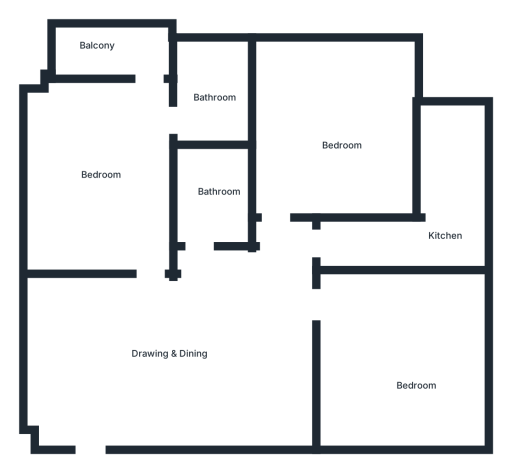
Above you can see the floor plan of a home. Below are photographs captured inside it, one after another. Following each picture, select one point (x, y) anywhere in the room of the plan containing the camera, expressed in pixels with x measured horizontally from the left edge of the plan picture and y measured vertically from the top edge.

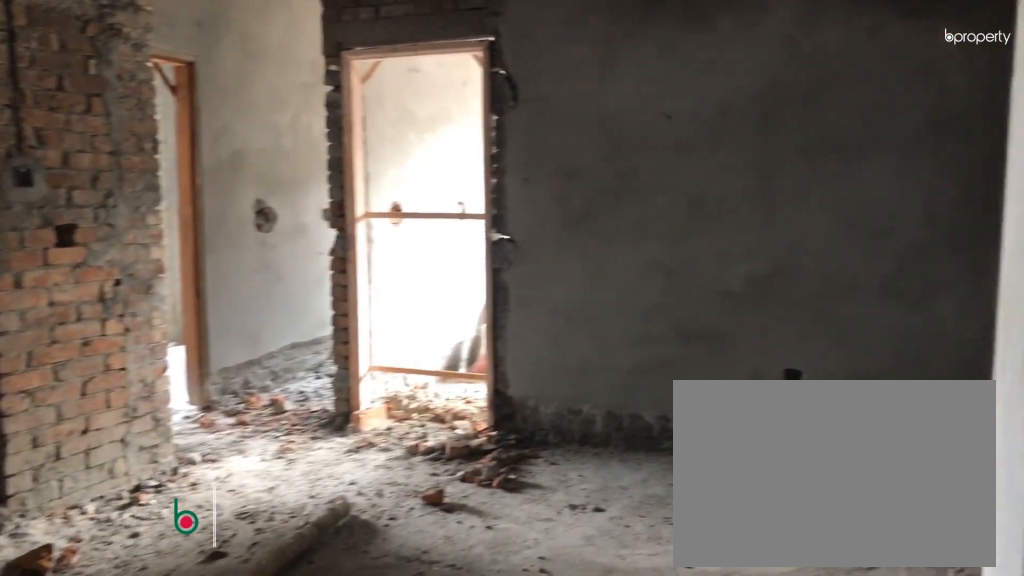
(176, 347)
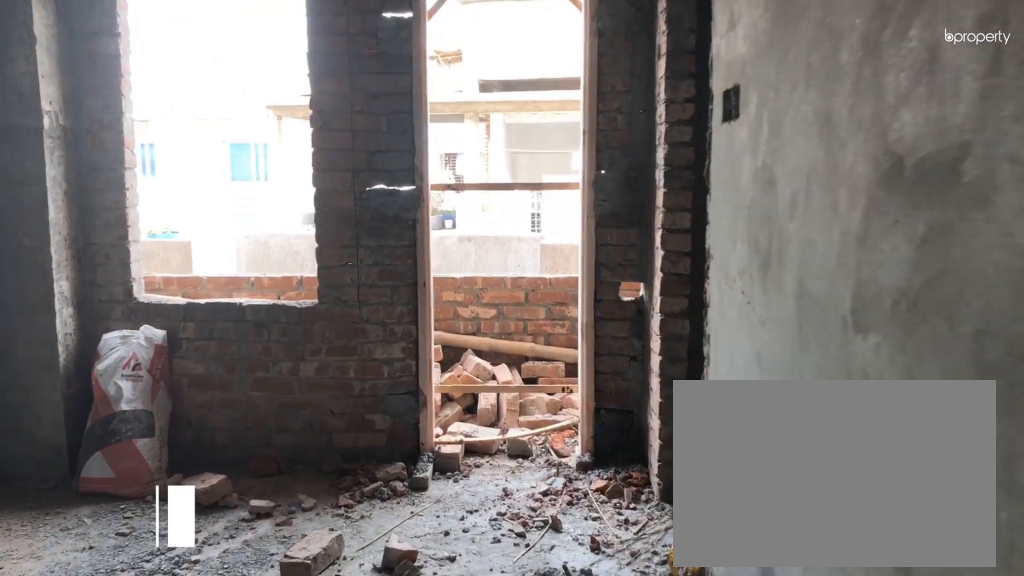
(96, 141)
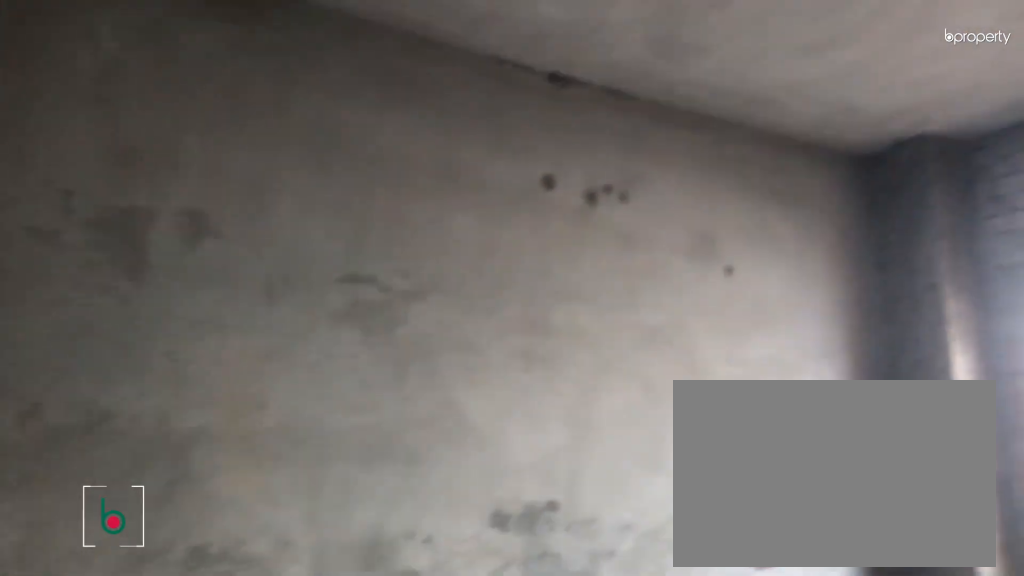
(96, 141)
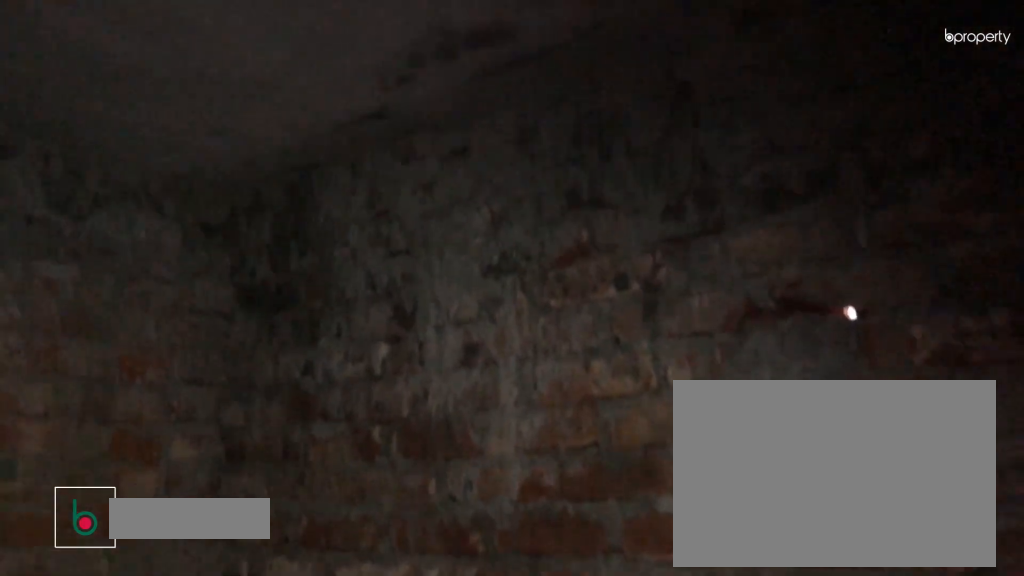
(208, 199)
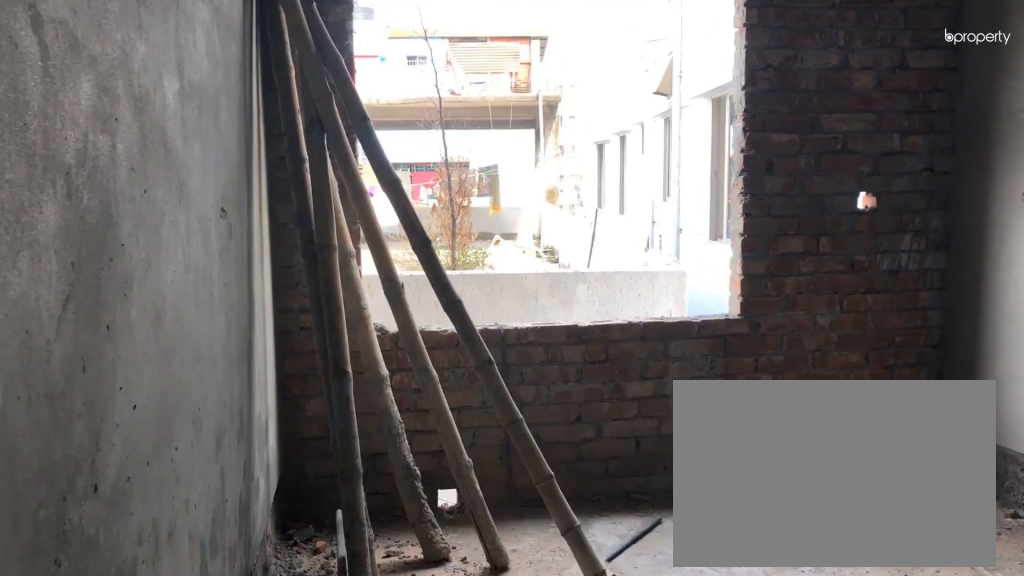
(323, 125)
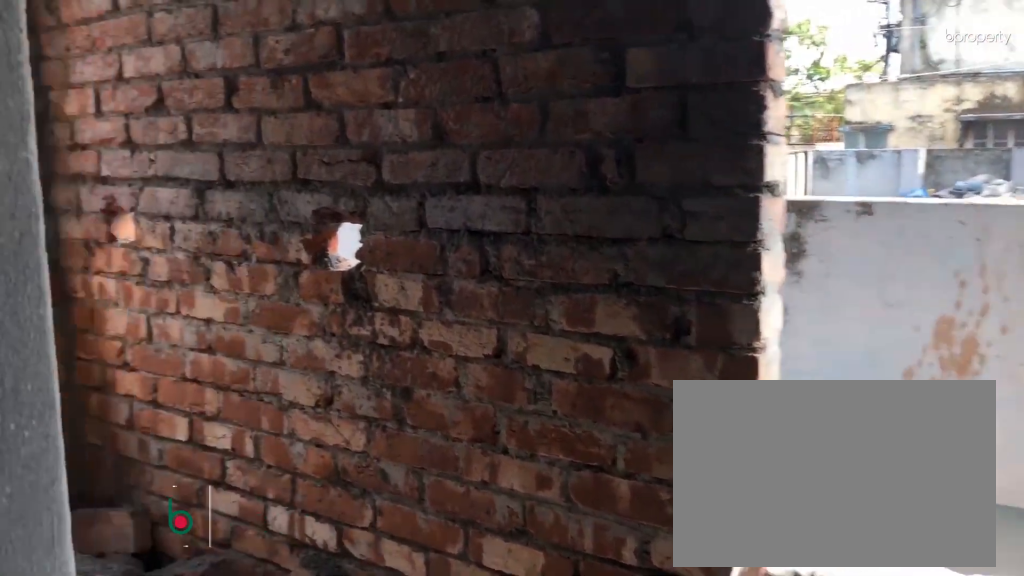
(429, 241)
